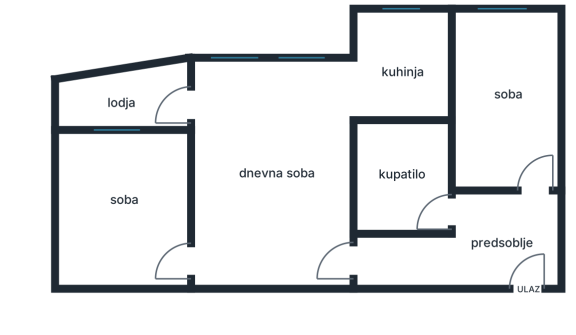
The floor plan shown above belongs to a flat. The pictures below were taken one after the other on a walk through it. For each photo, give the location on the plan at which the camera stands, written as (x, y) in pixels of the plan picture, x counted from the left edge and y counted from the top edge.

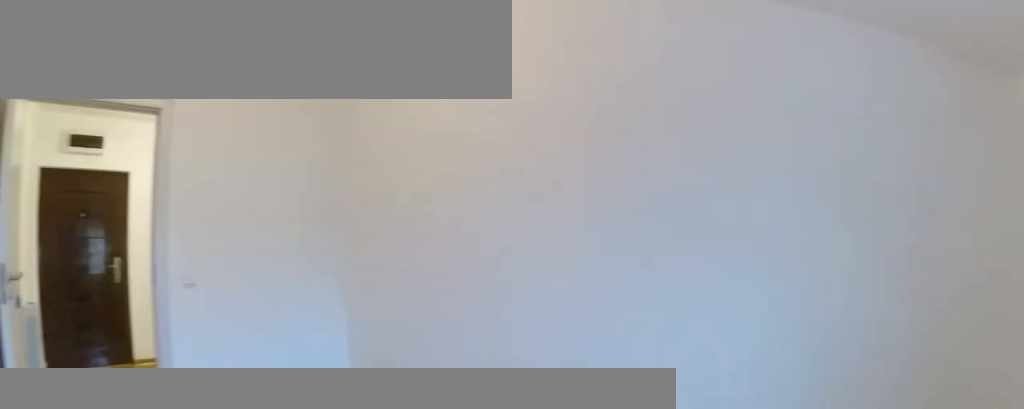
(544, 25)
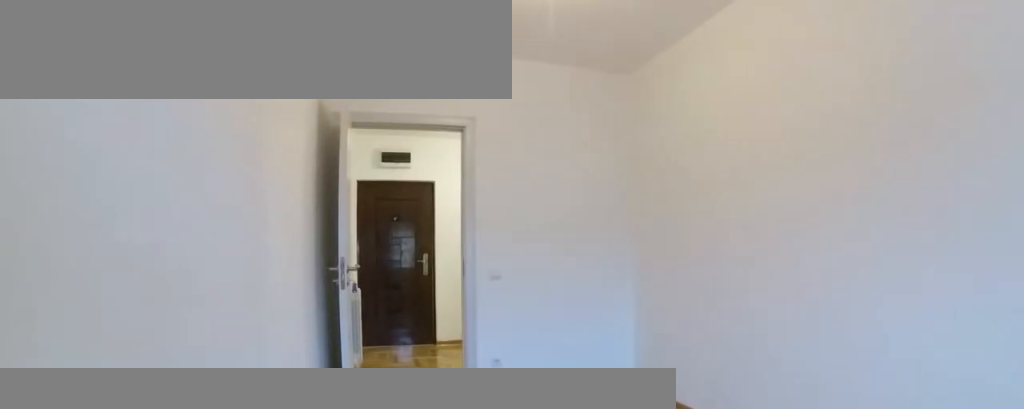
(534, 19)
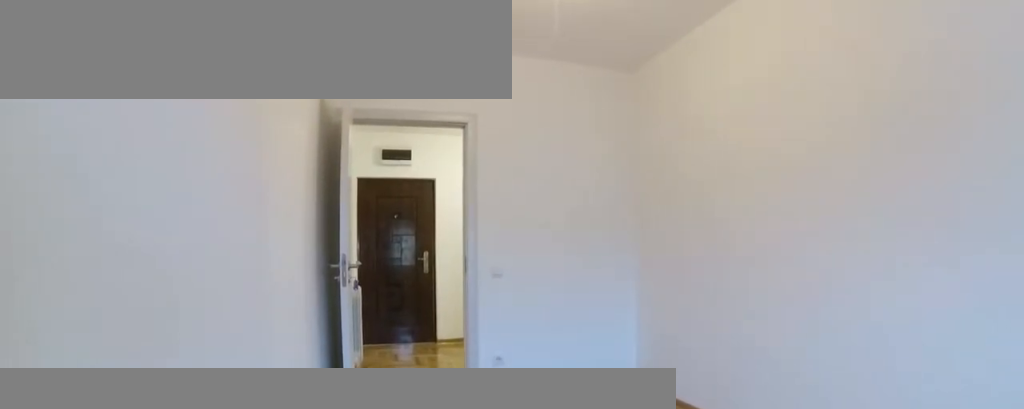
(533, 19)
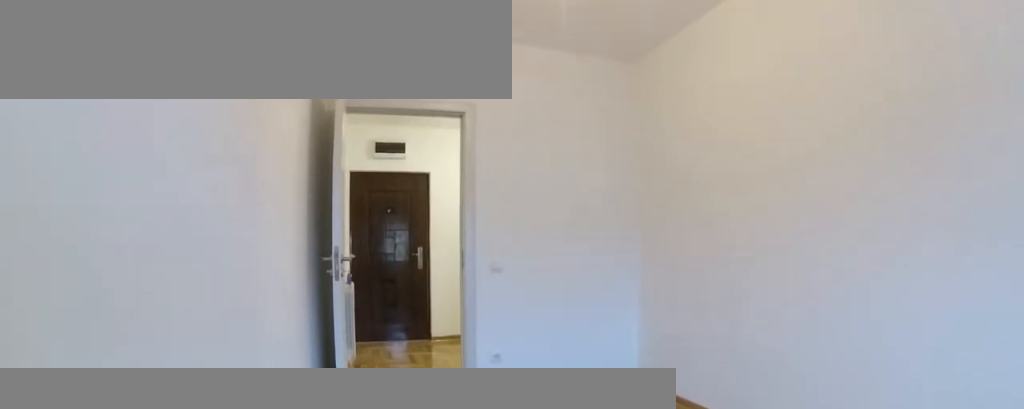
(533, 25)
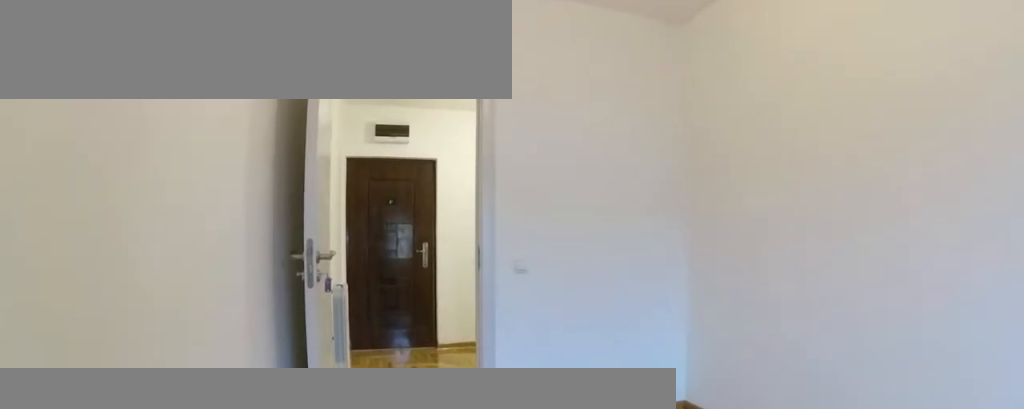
(534, 61)
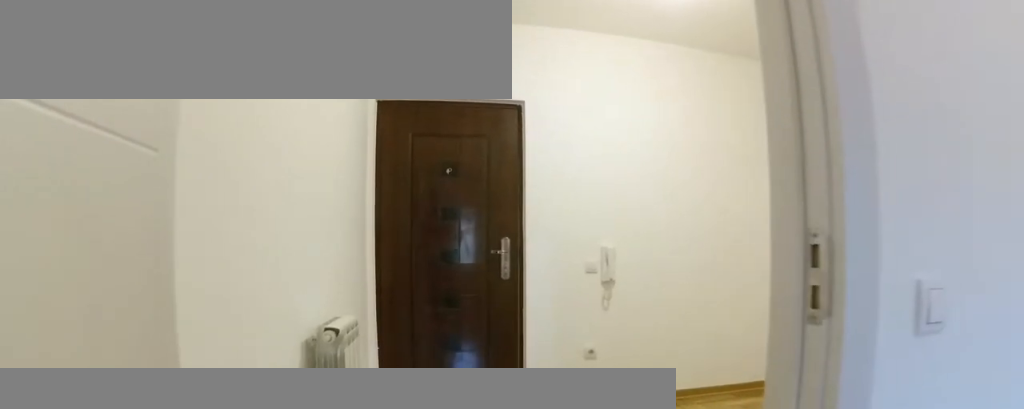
(534, 159)
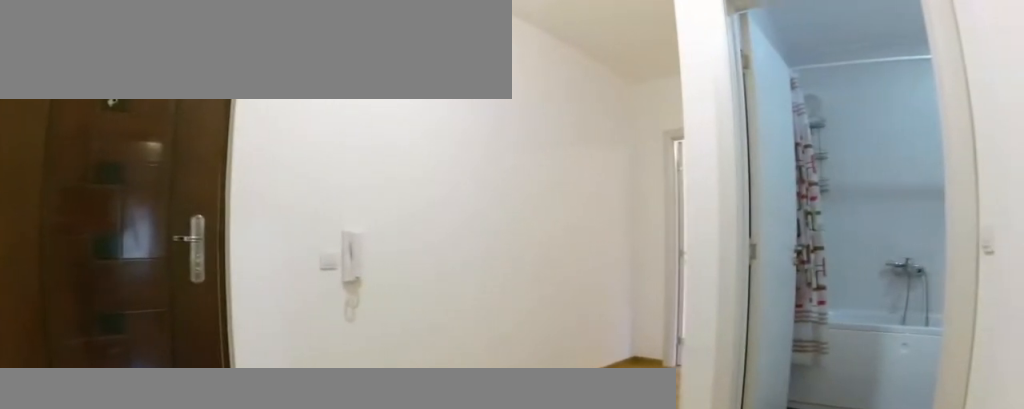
(540, 205)
